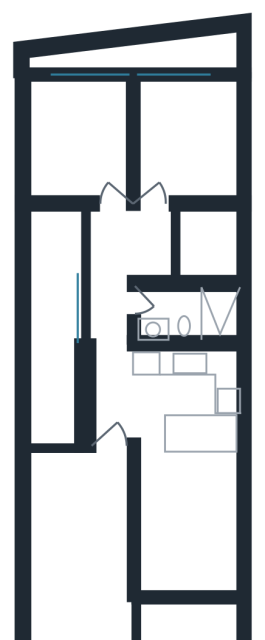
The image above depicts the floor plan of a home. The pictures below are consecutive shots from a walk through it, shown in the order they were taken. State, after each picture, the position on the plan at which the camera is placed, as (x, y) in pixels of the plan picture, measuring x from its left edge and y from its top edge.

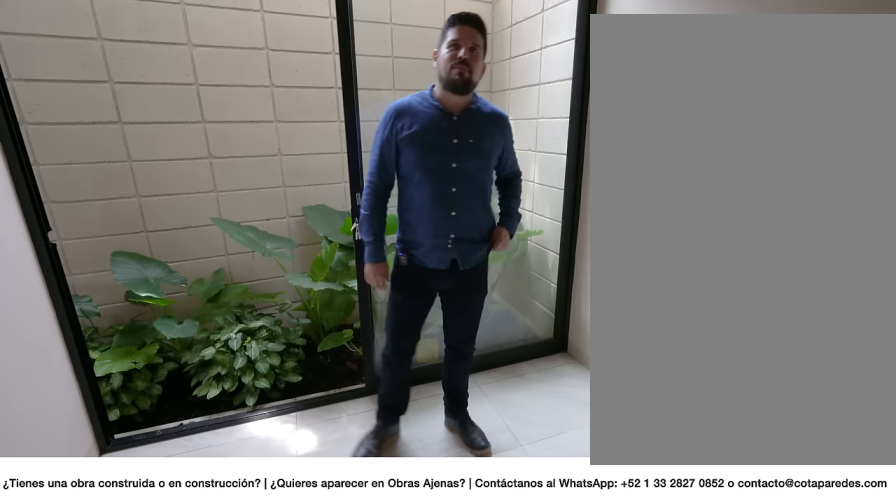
(162, 184)
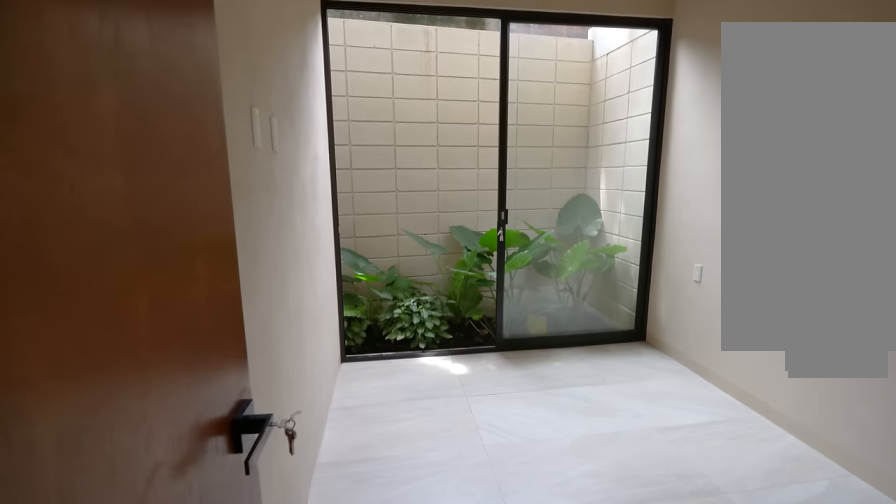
(162, 184)
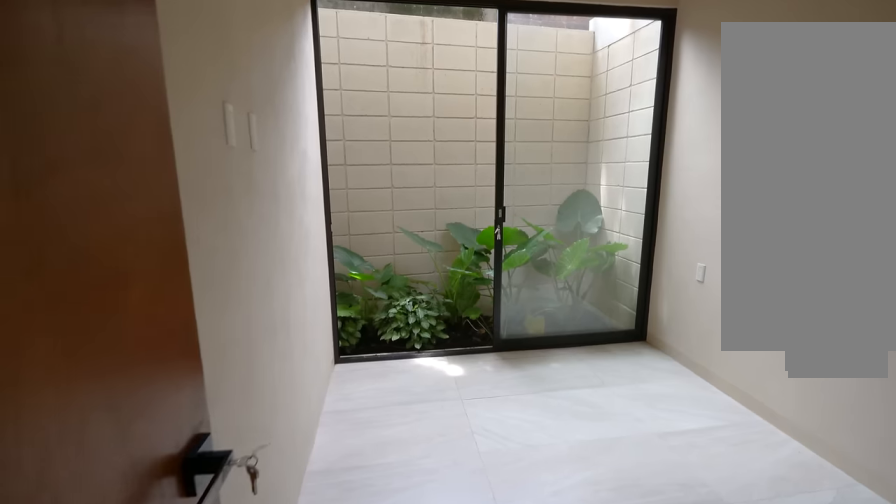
(162, 184)
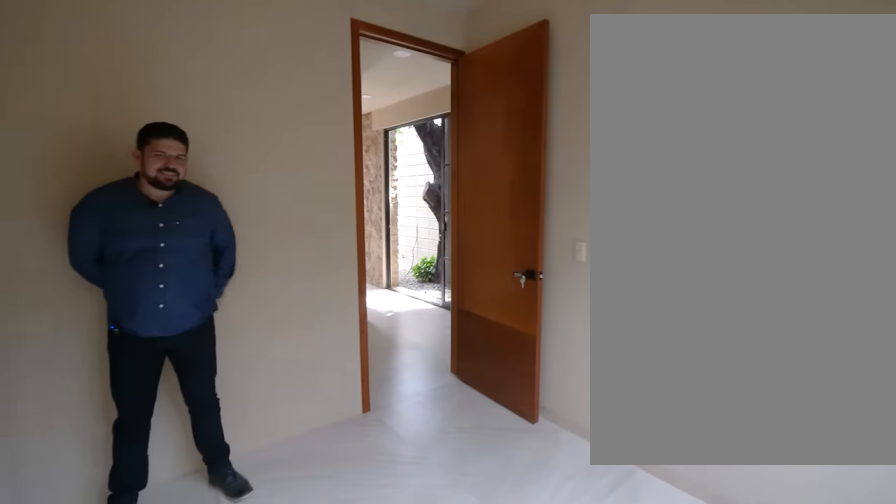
(217, 91)
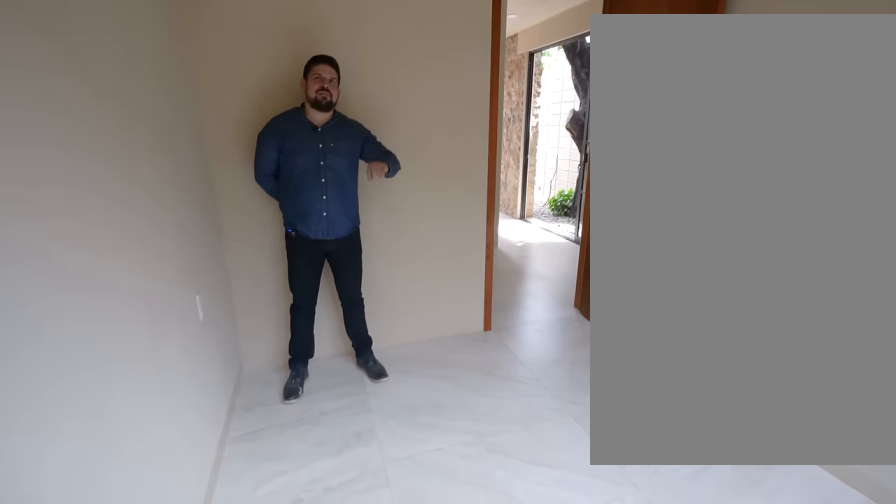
(230, 105)
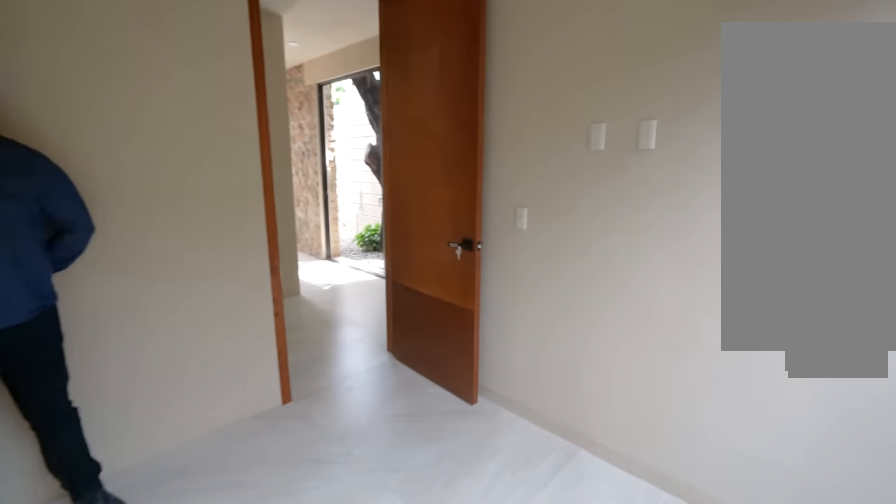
(225, 95)
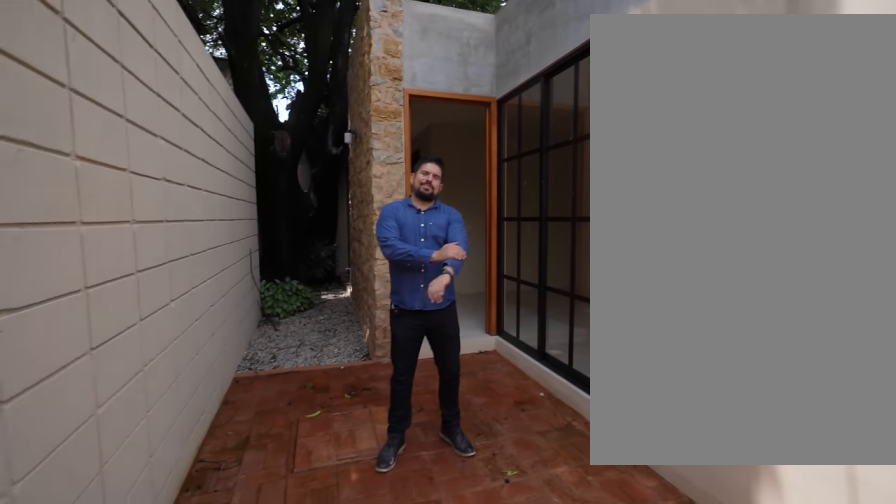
(80, 626)
